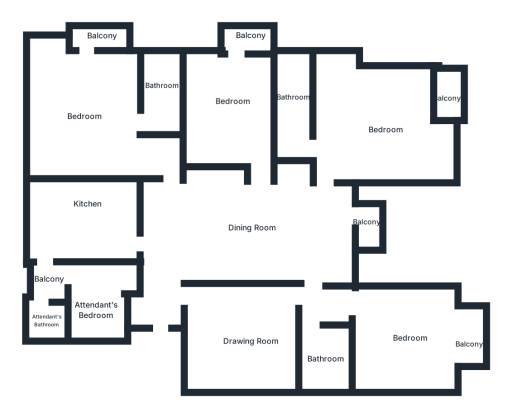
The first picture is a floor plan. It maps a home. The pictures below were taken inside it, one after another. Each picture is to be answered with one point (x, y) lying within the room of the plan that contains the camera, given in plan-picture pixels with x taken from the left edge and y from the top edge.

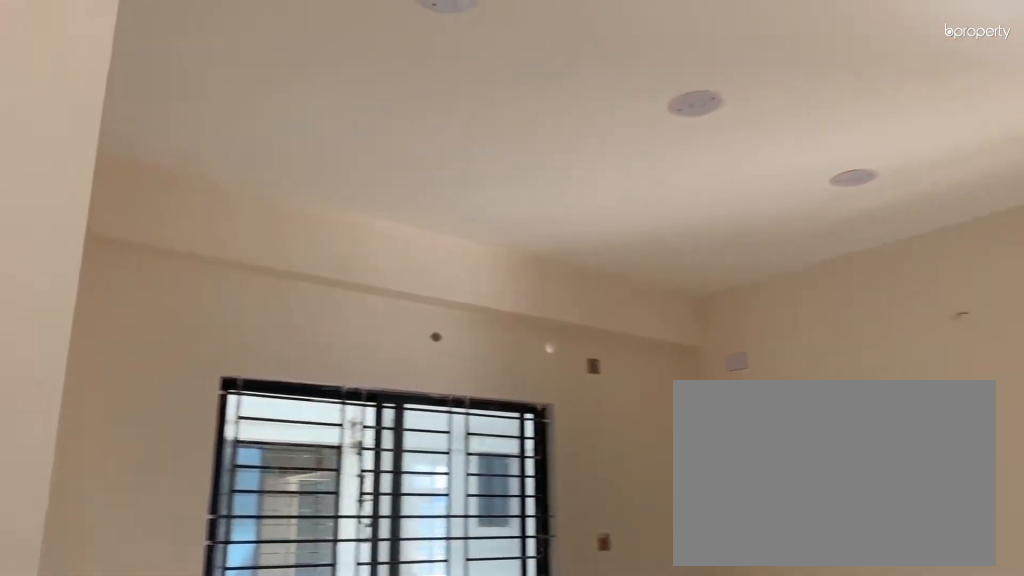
(252, 340)
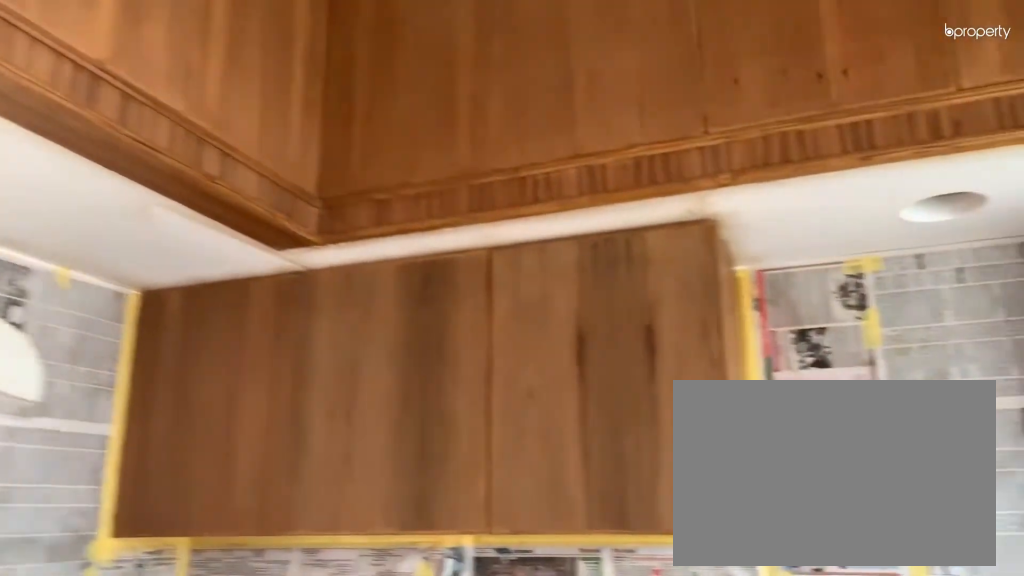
(84, 215)
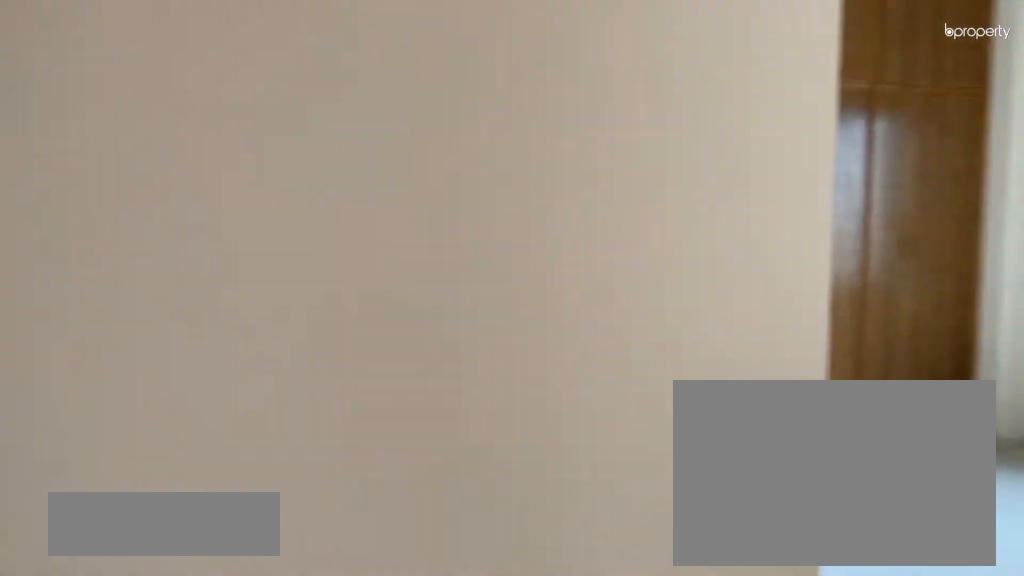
(89, 117)
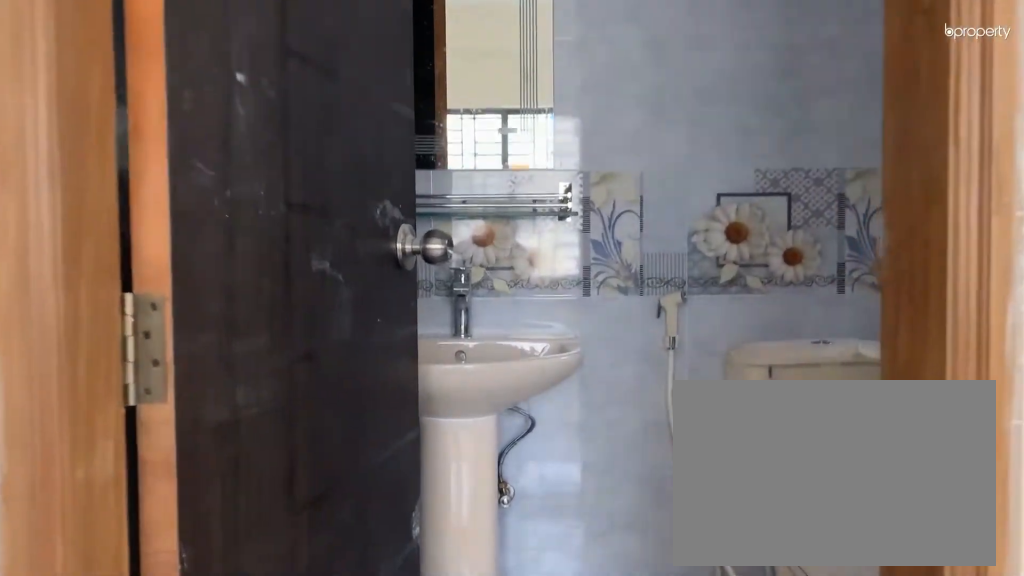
(156, 101)
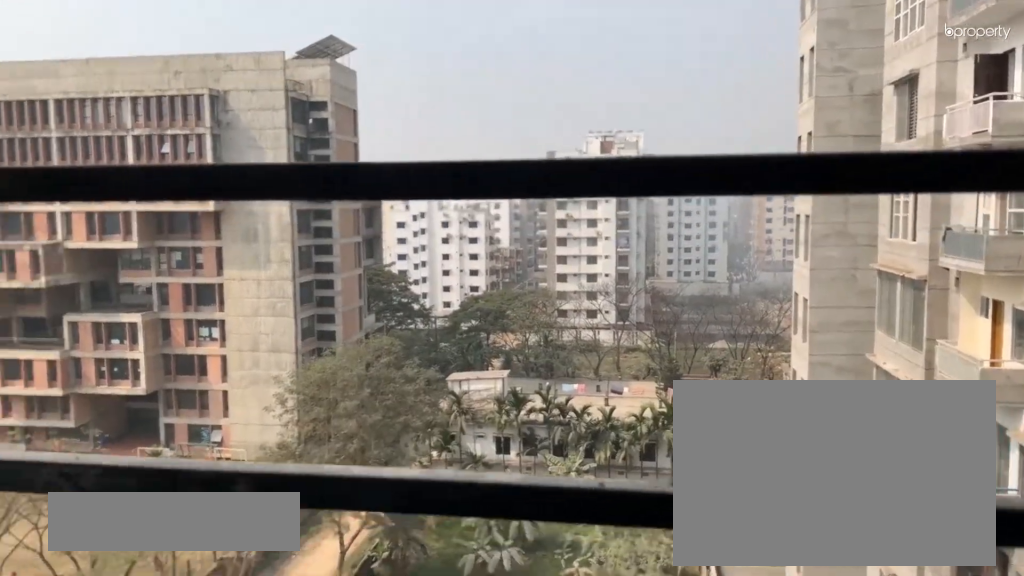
(93, 44)
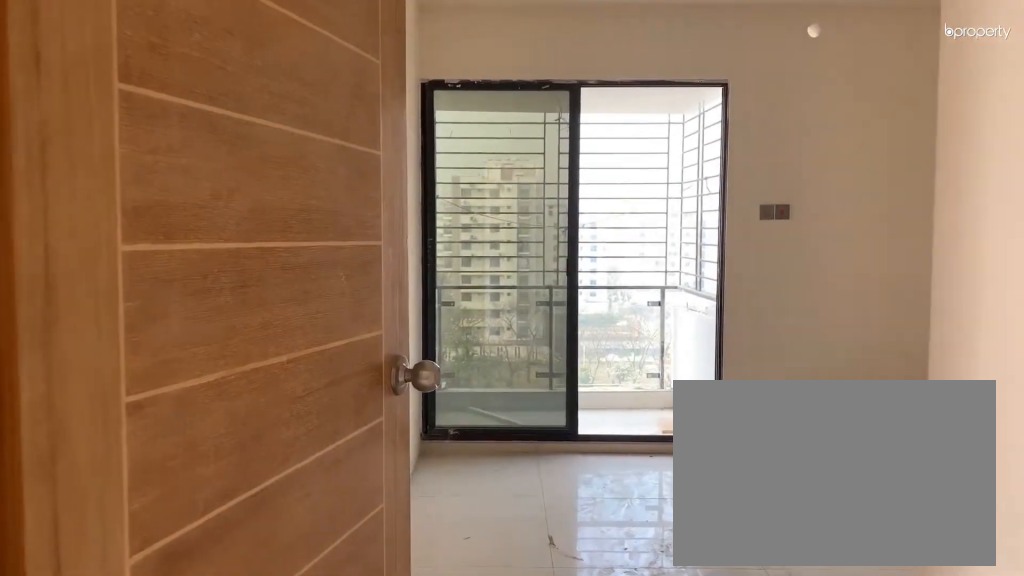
(252, 167)
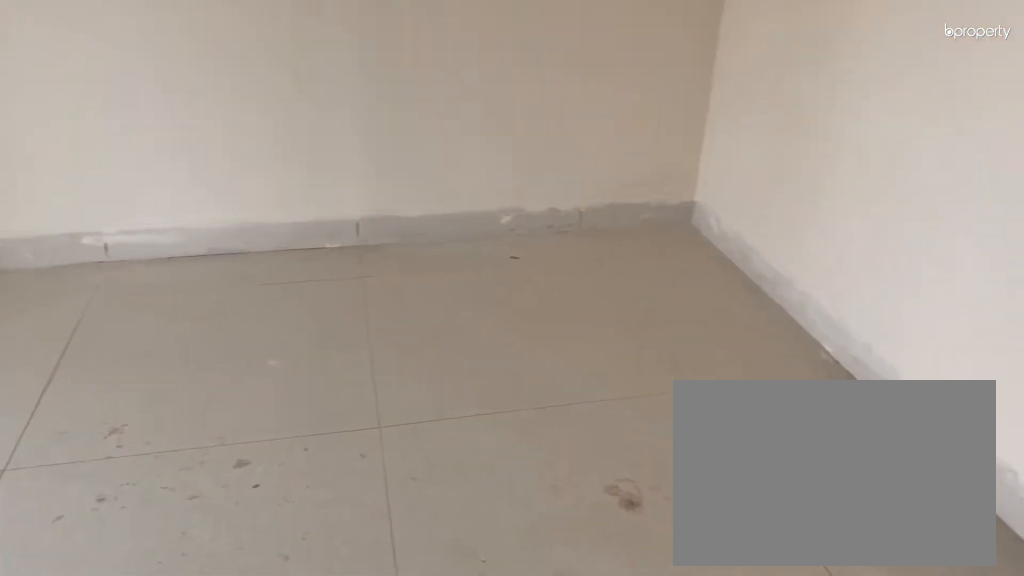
(232, 106)
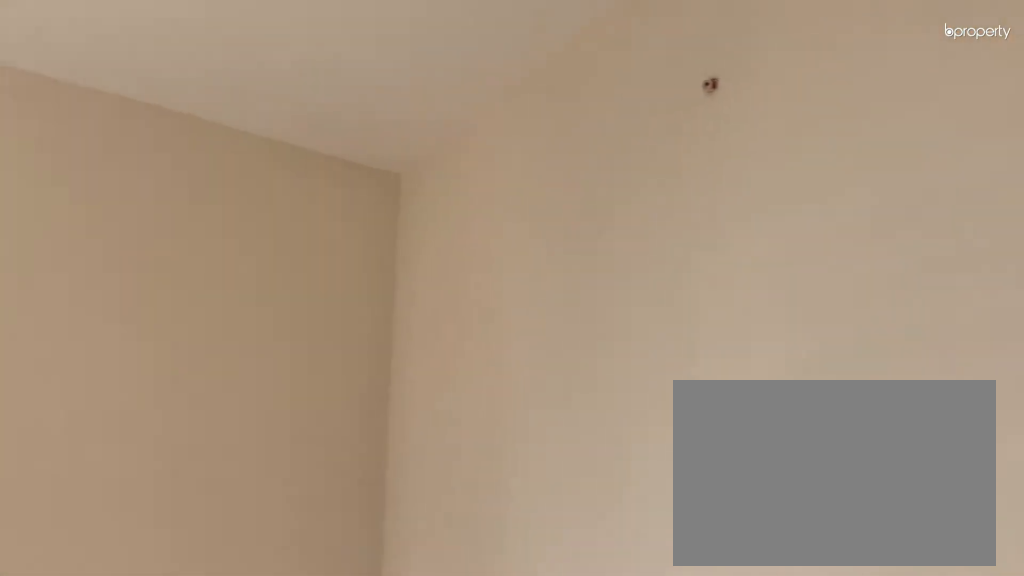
(232, 106)
